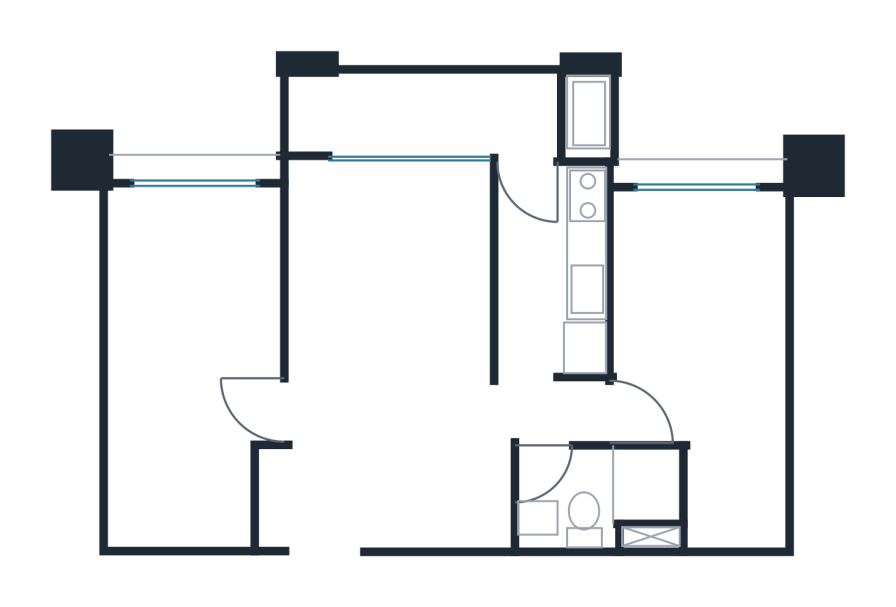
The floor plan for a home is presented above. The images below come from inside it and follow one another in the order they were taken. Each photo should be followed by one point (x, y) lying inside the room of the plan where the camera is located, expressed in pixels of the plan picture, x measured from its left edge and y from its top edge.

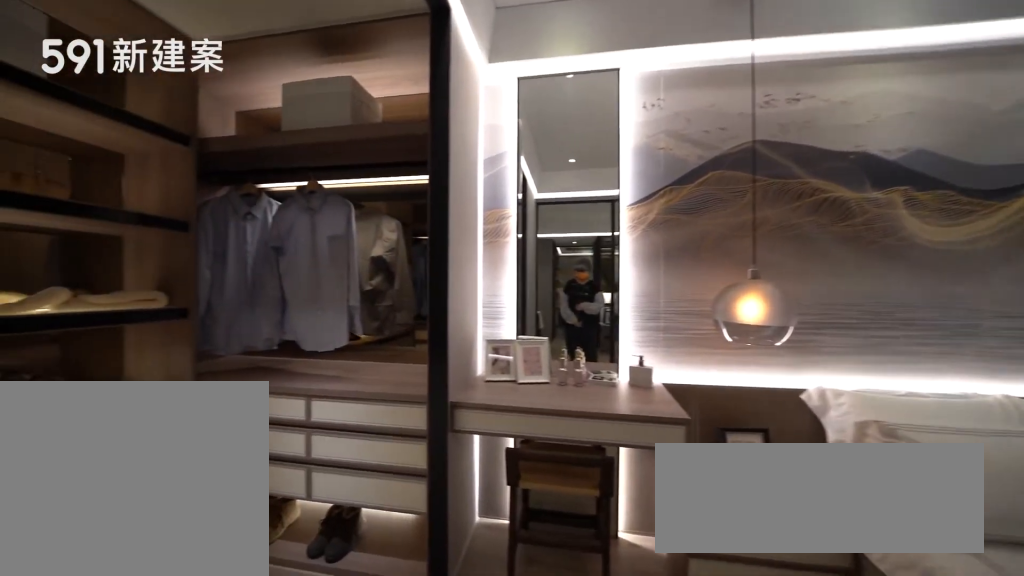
(192, 358)
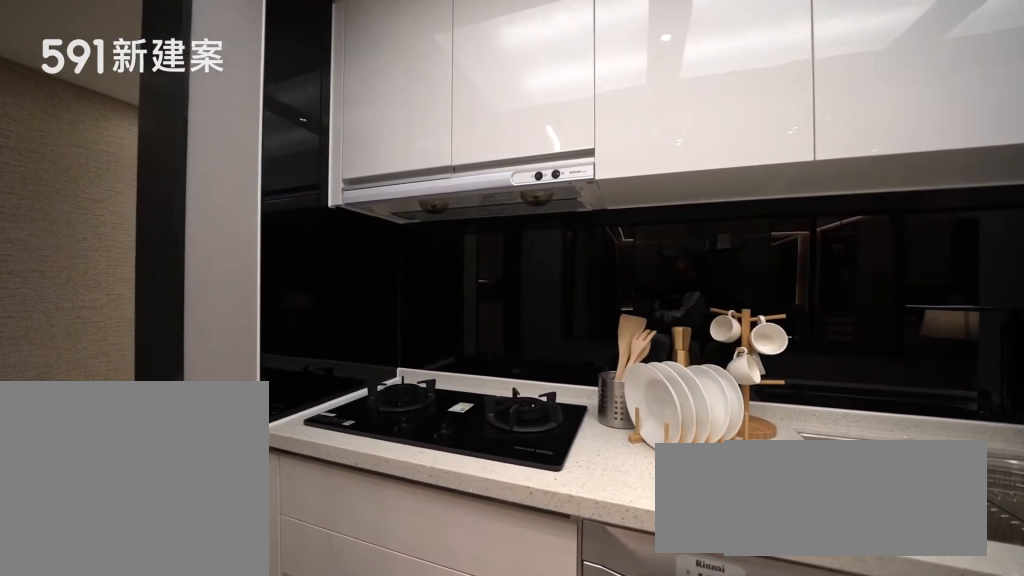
(555, 267)
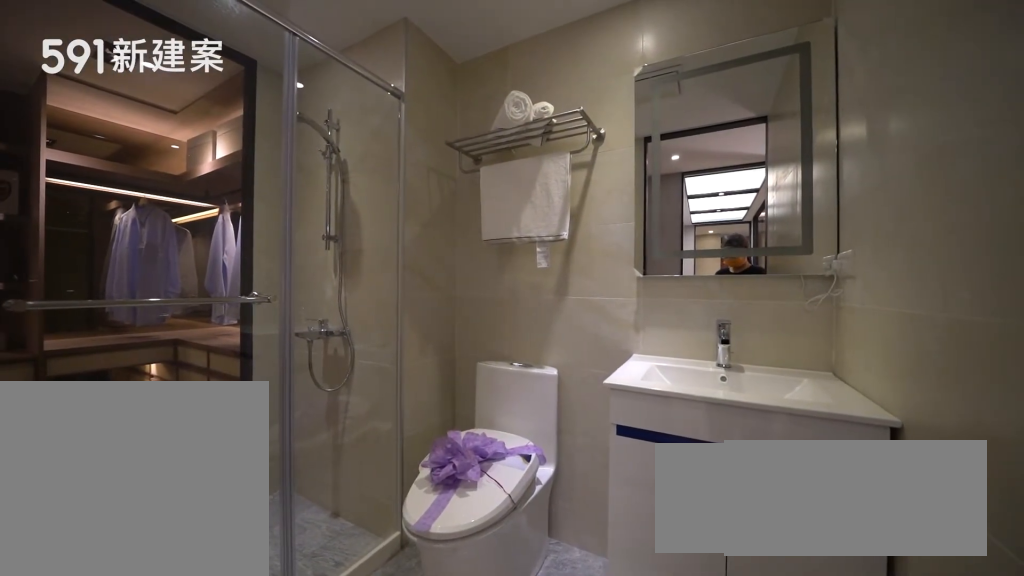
(604, 501)
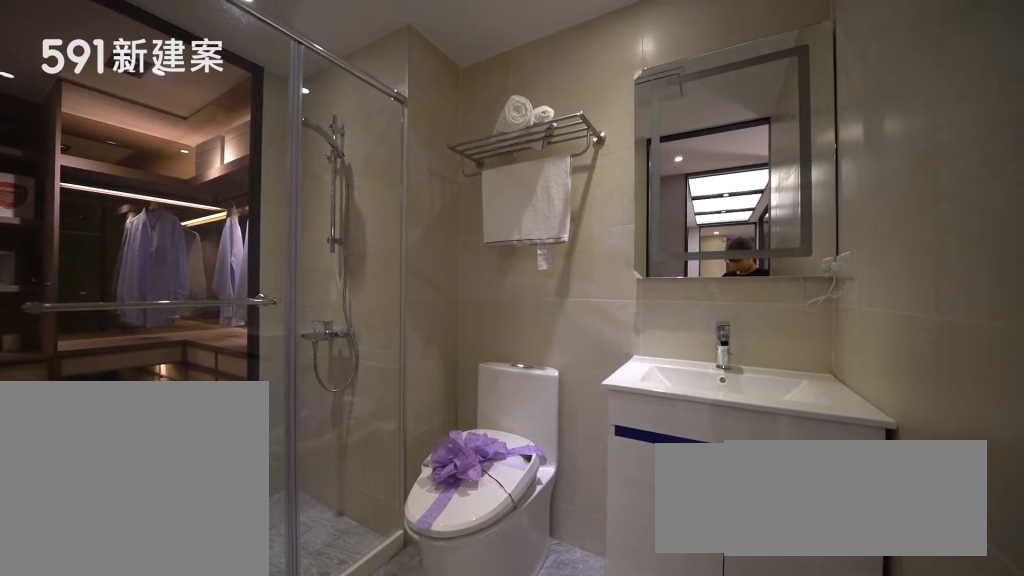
(604, 501)
